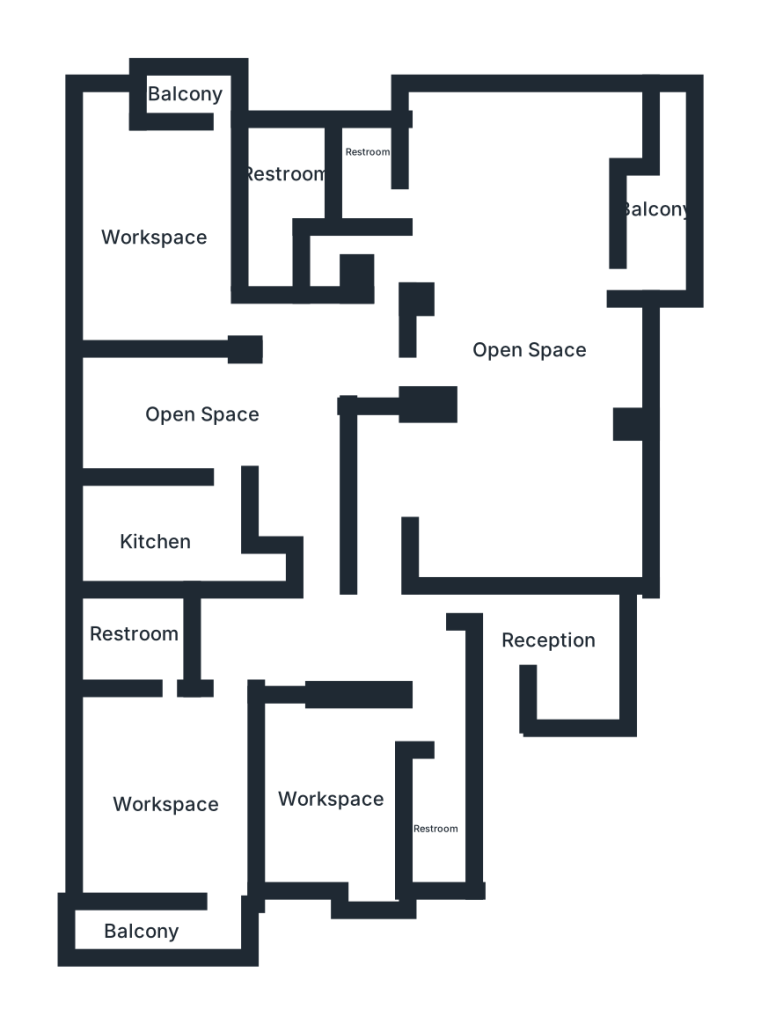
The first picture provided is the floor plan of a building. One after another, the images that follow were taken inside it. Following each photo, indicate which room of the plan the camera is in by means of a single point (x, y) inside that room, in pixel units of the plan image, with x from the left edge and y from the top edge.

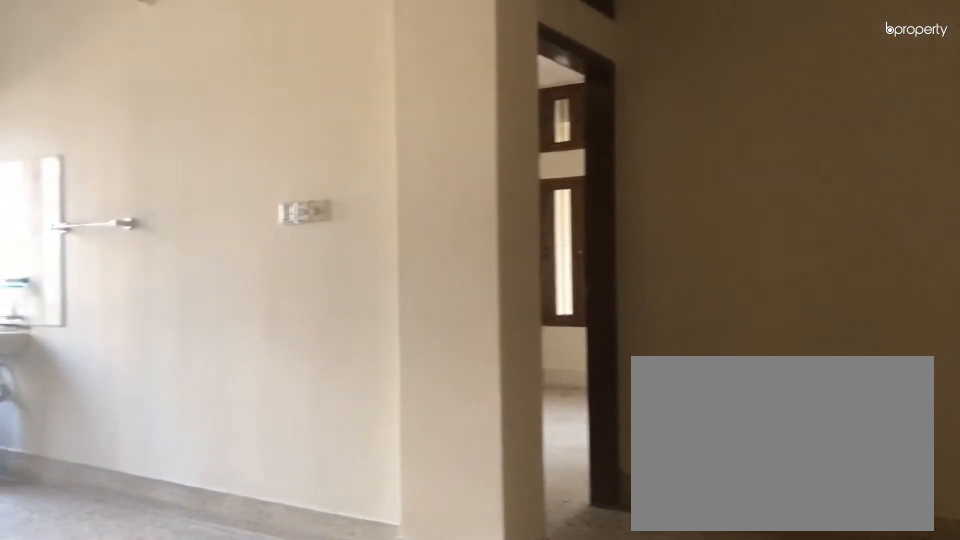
(270, 420)
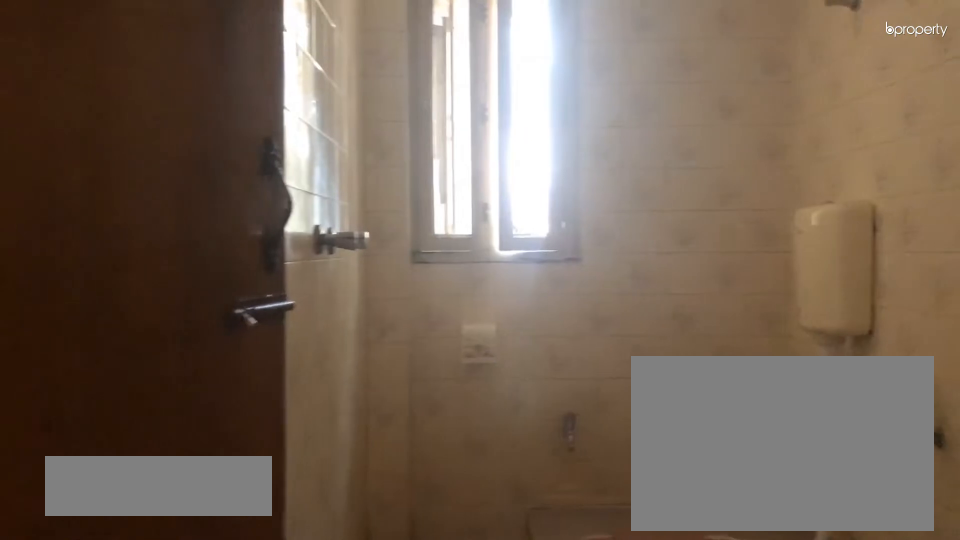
(437, 812)
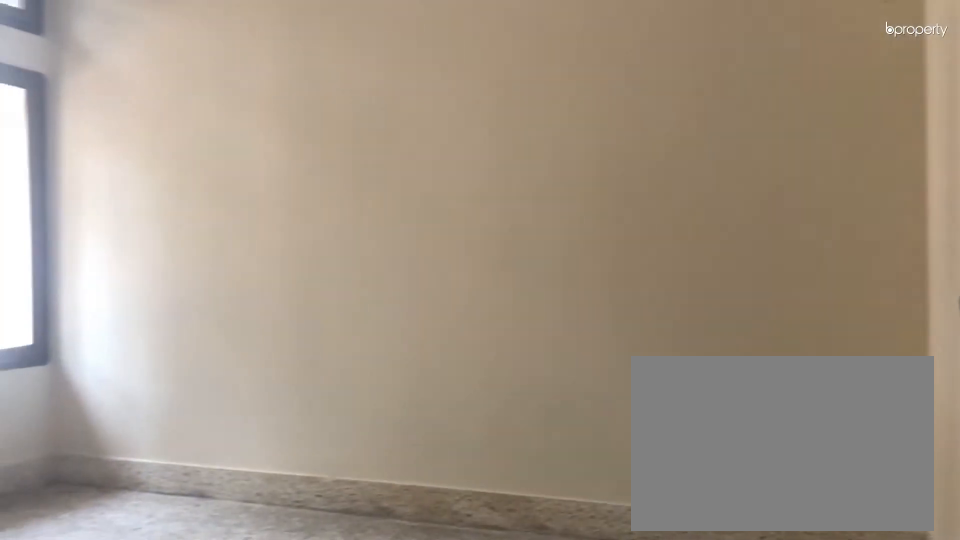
(331, 800)
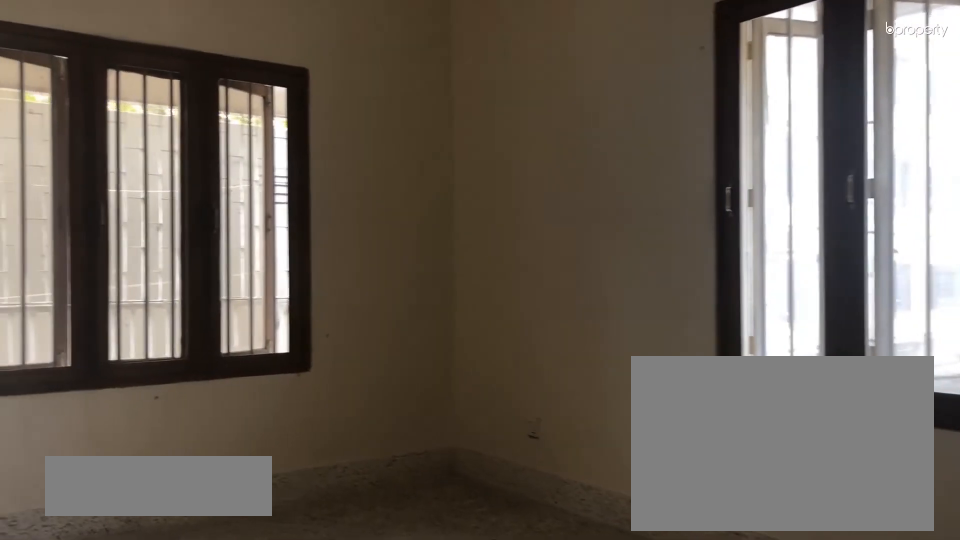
(173, 779)
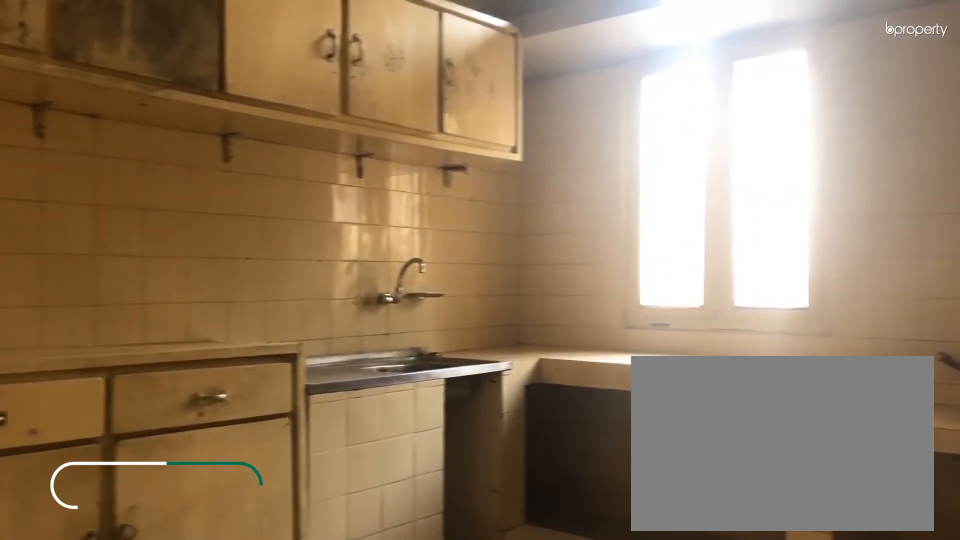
(154, 547)
